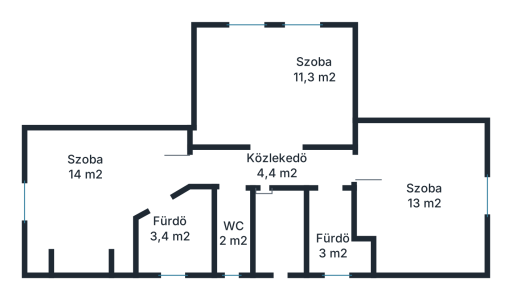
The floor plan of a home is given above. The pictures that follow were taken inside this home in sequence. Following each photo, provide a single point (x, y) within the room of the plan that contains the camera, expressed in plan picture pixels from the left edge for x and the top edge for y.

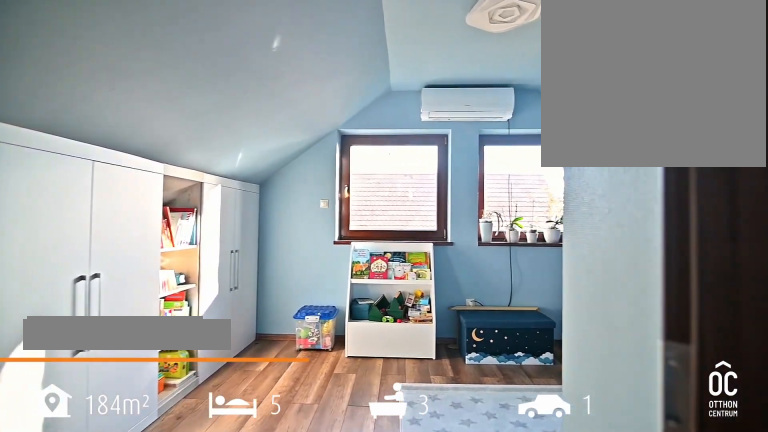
(275, 84)
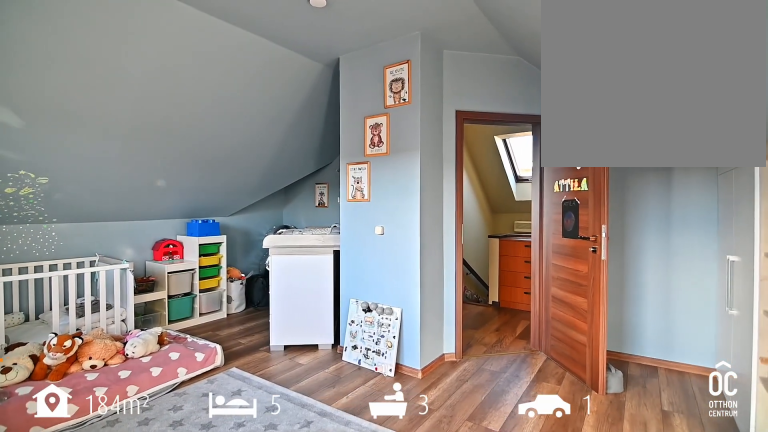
(275, 84)
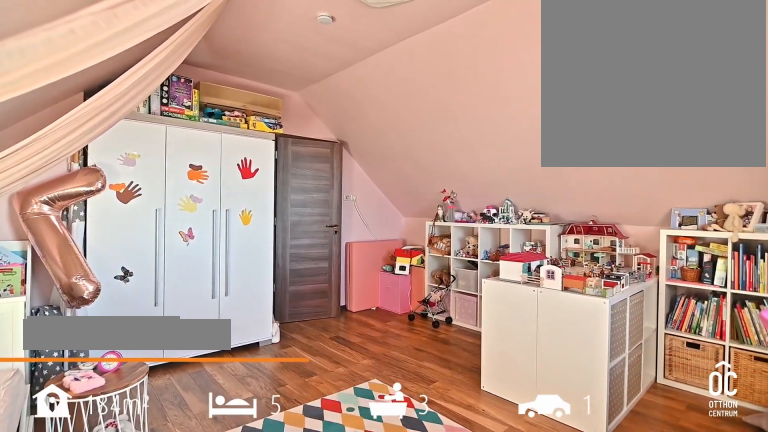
(425, 197)
